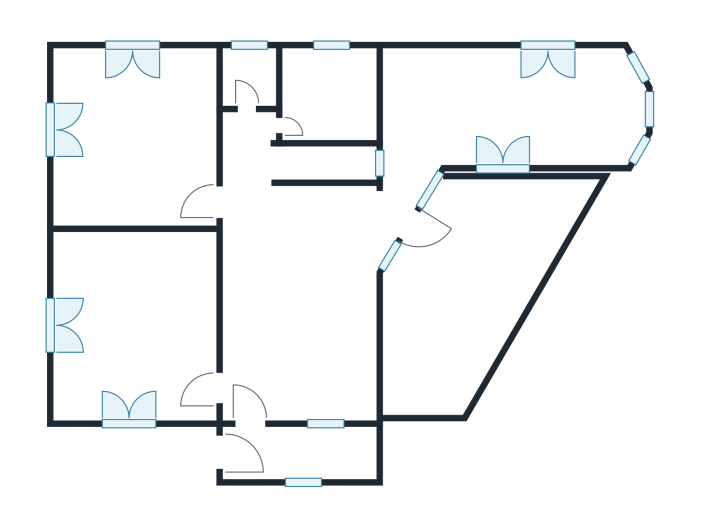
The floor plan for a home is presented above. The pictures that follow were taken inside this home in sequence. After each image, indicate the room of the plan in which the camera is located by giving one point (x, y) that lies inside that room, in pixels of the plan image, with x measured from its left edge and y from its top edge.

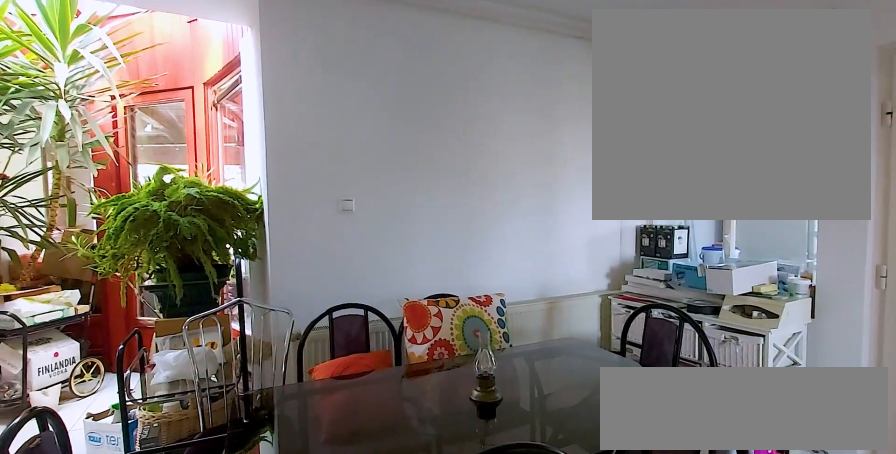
(300, 312)
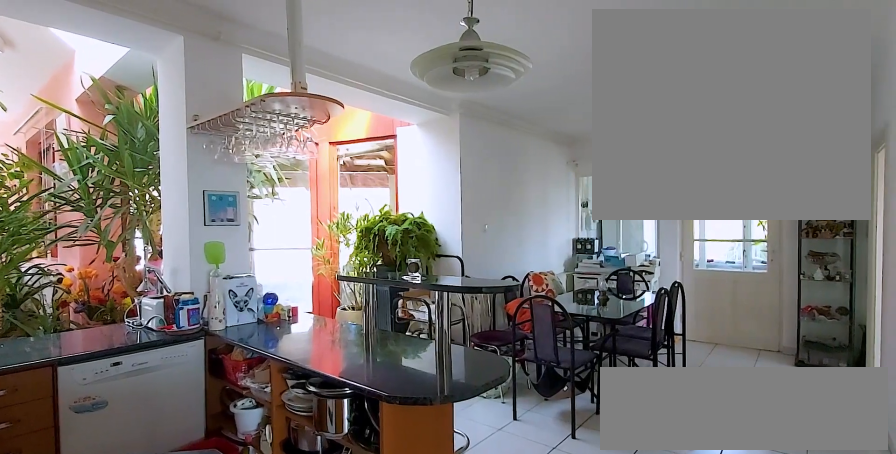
(300, 313)
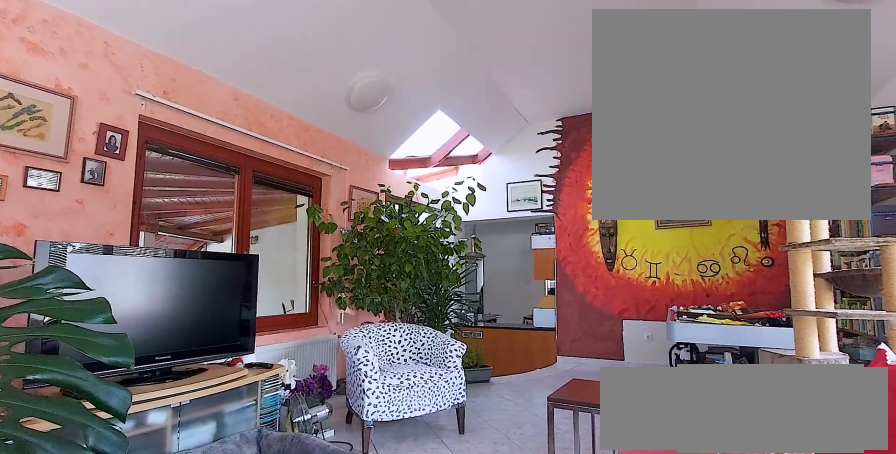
(521, 108)
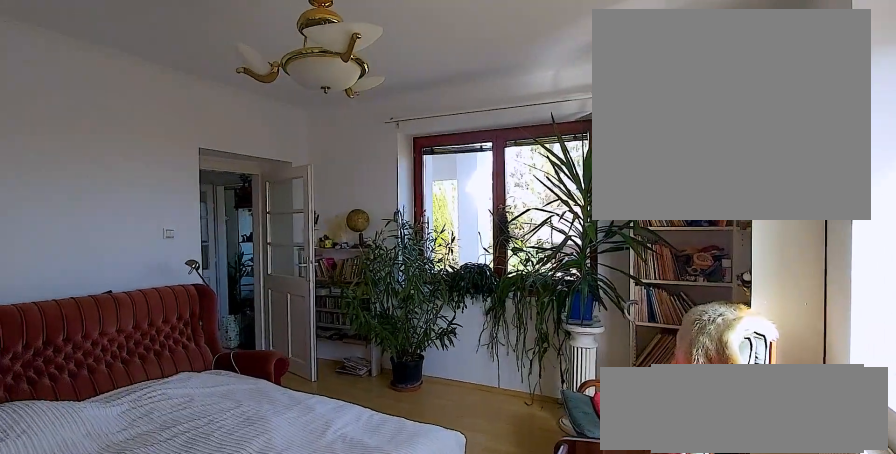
(137, 332)
